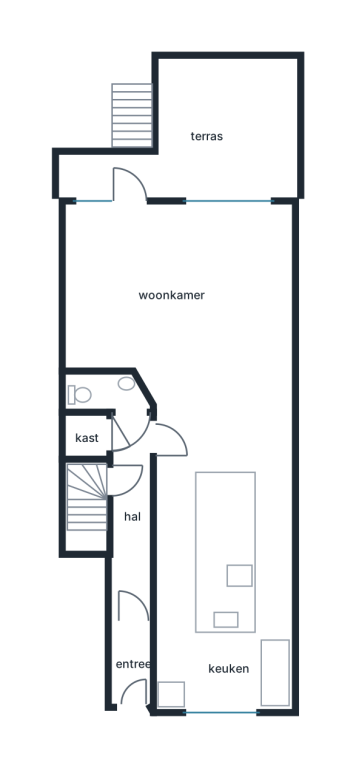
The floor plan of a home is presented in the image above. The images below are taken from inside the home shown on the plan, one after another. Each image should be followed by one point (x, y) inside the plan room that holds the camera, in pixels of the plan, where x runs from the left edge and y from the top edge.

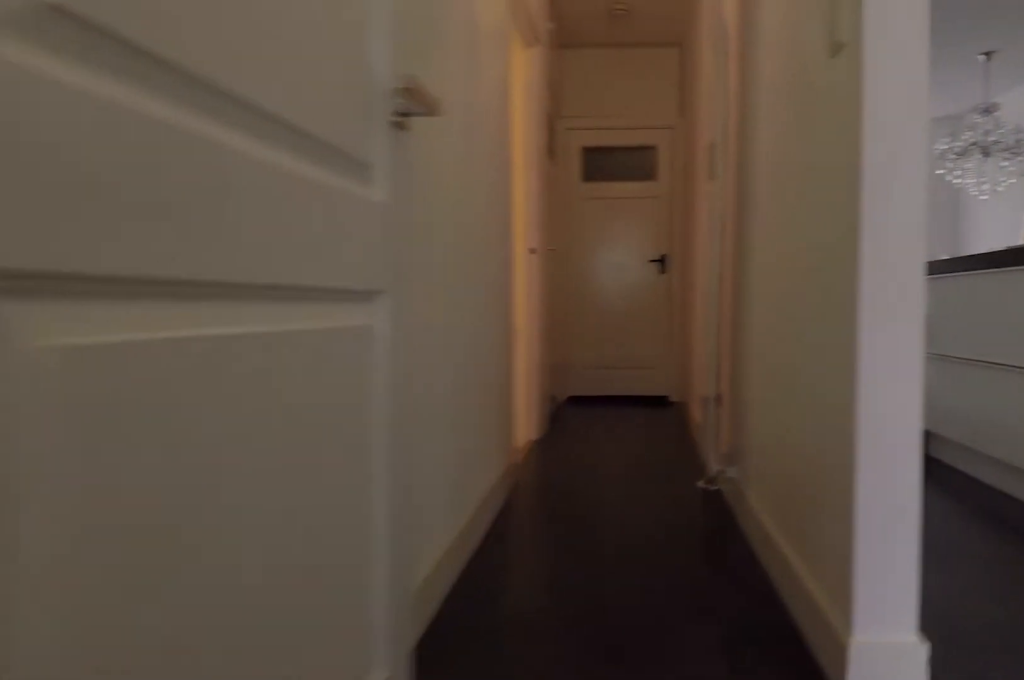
(132, 555)
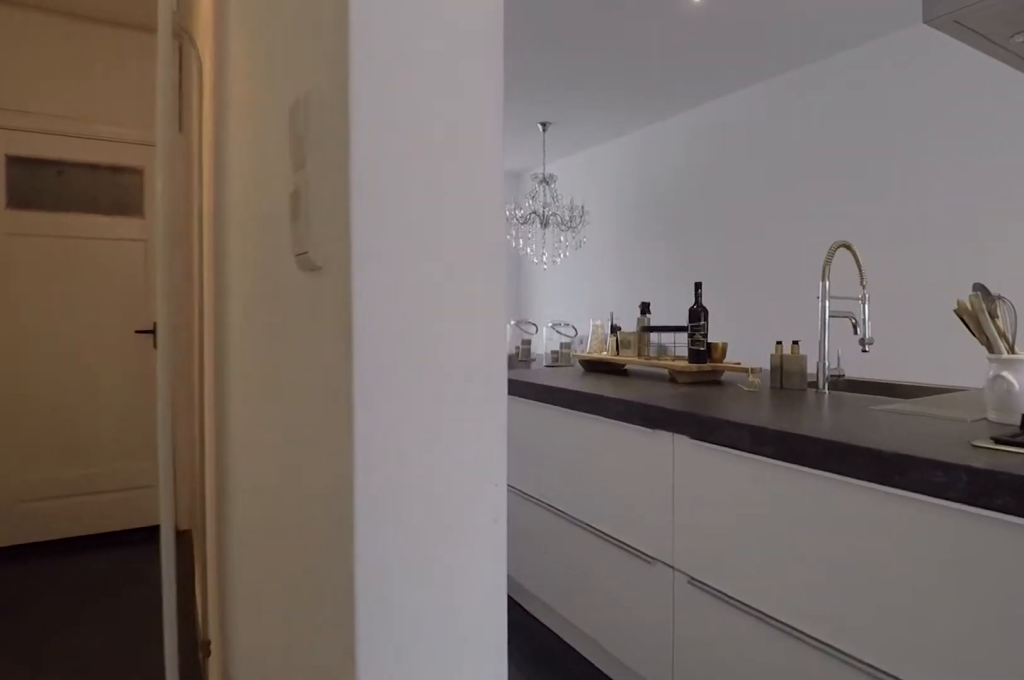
(132, 555)
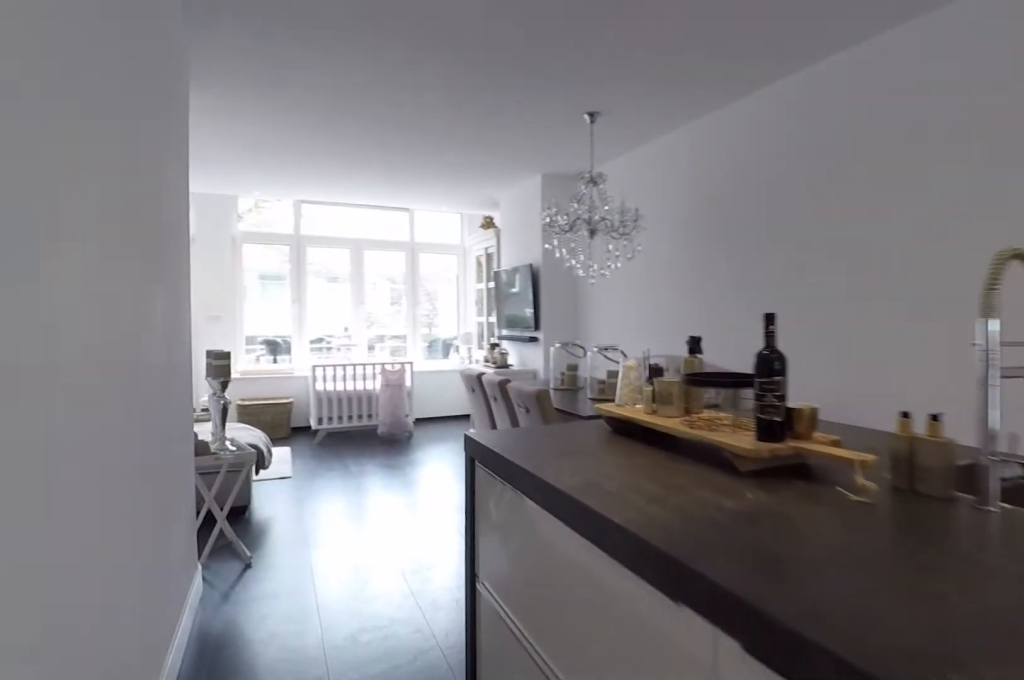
(223, 556)
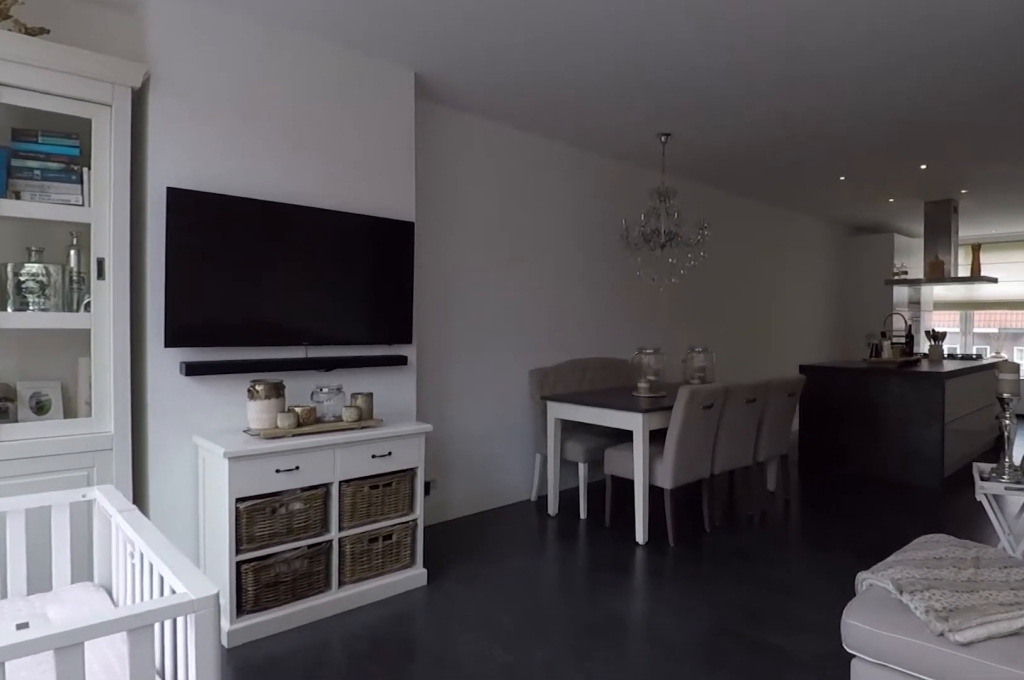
(123, 291)
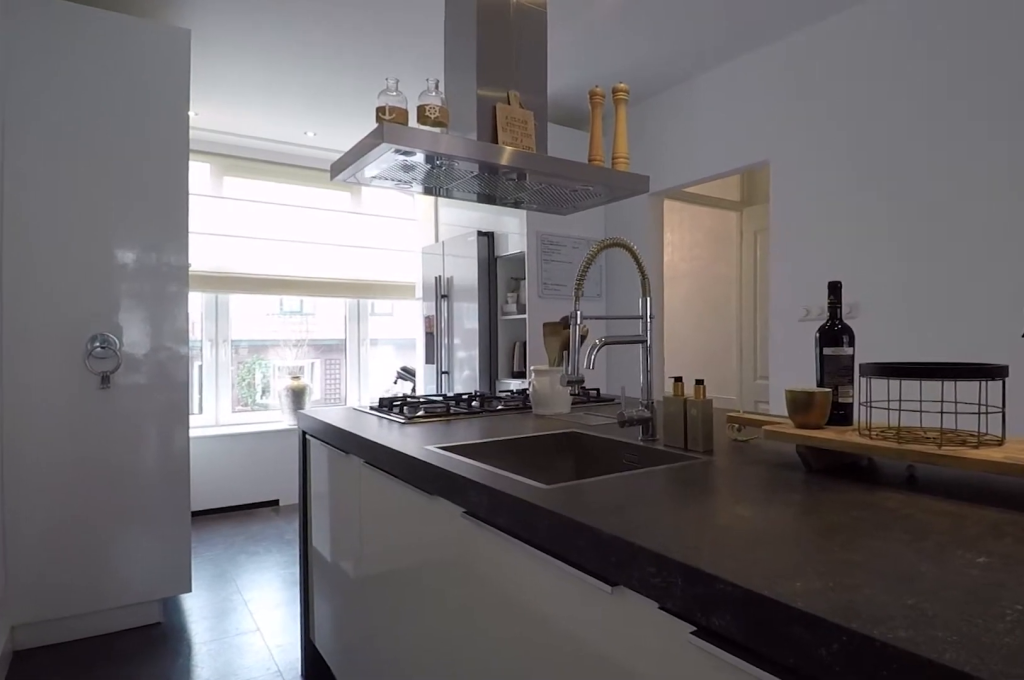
(223, 555)
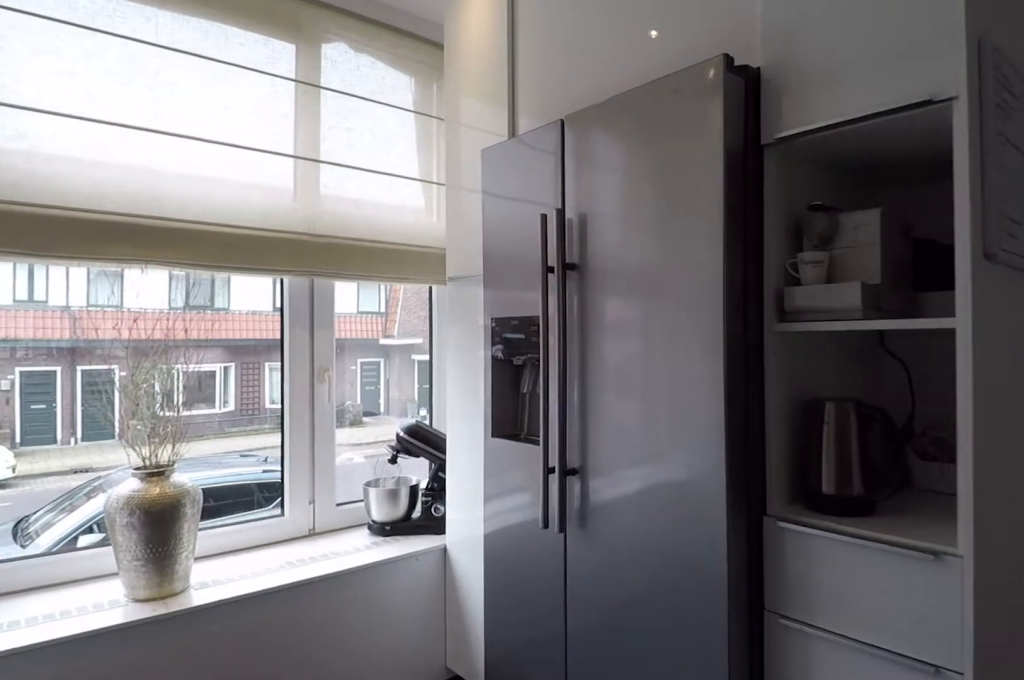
(223, 555)
